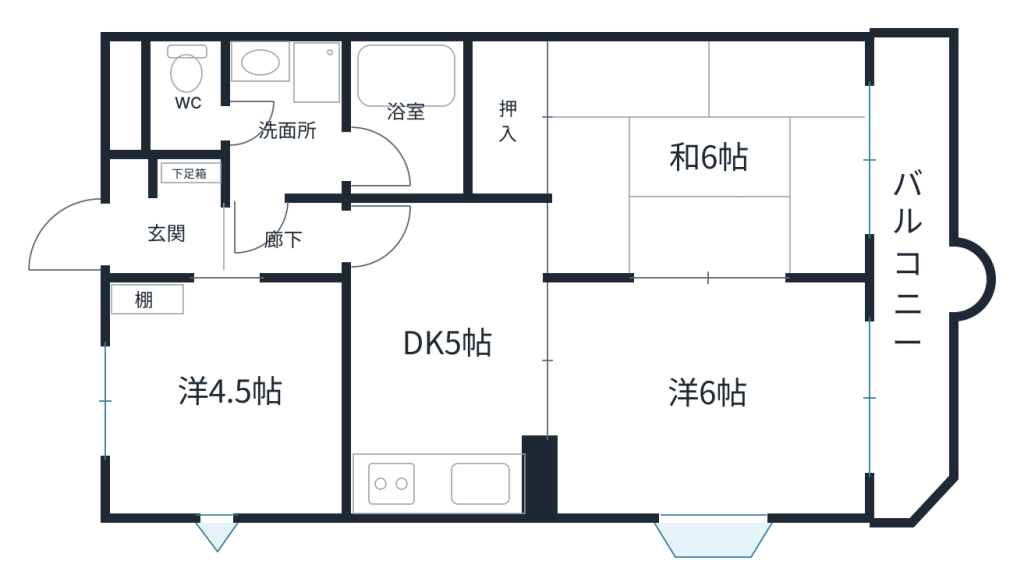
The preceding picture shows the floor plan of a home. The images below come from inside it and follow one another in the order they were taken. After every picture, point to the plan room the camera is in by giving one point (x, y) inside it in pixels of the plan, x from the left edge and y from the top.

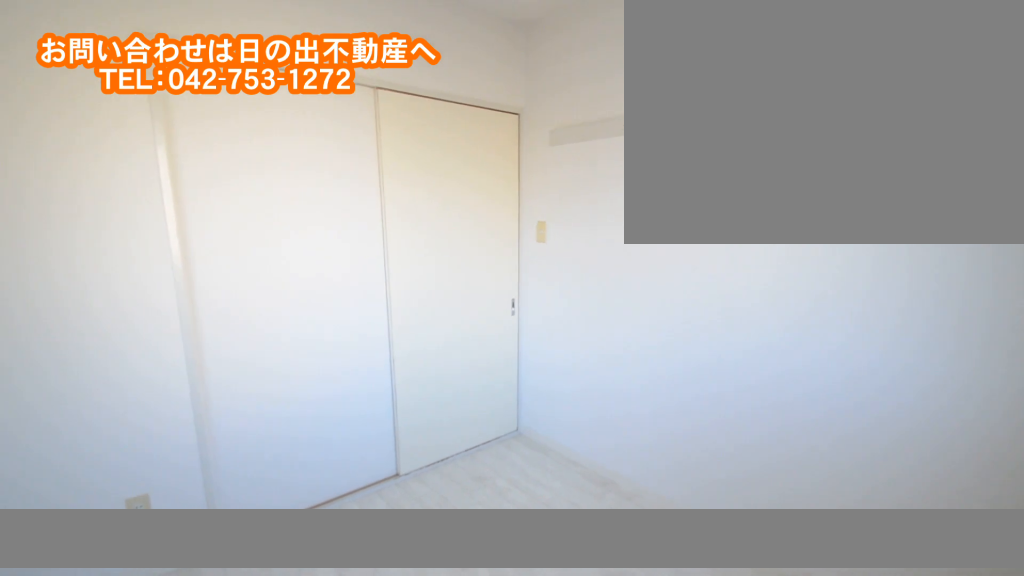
(228, 442)
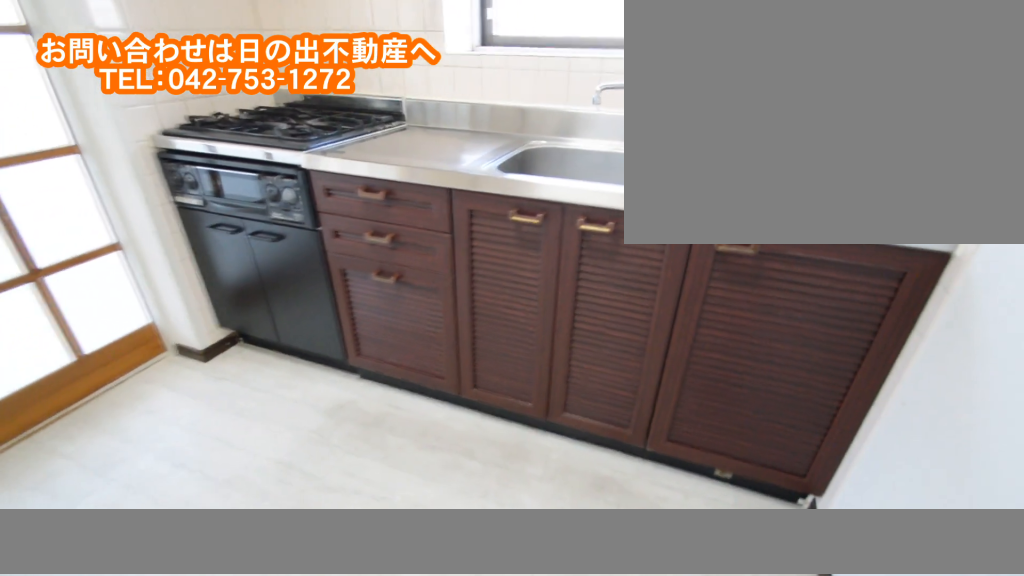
(458, 389)
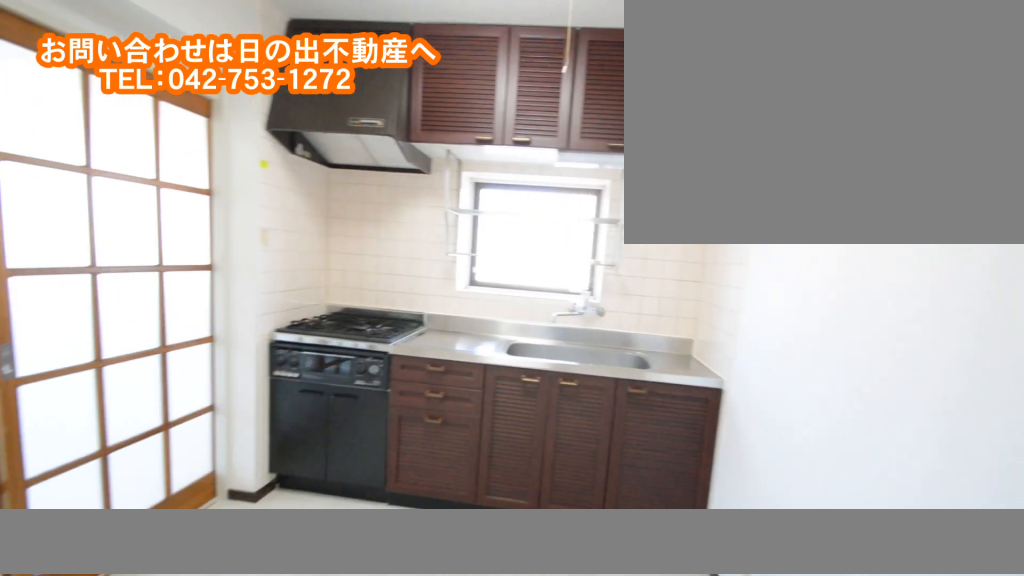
(458, 389)
